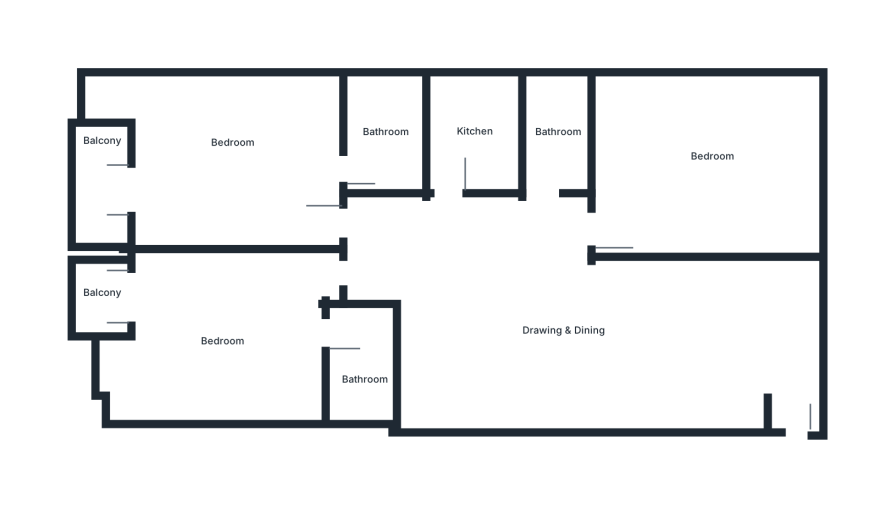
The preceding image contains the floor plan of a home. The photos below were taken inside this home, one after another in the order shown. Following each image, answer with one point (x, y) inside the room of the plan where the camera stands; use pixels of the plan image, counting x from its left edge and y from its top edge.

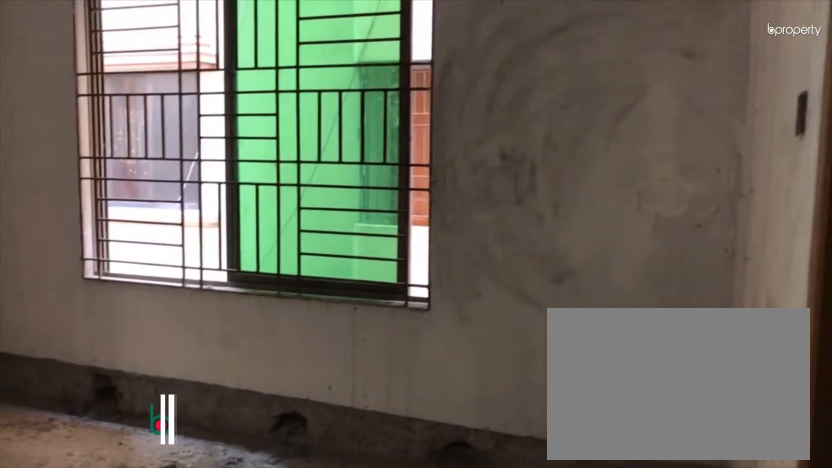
(232, 164)
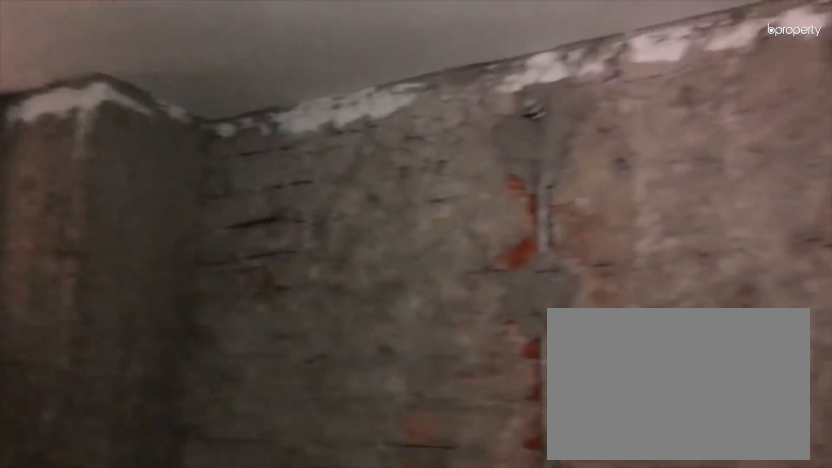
(382, 132)
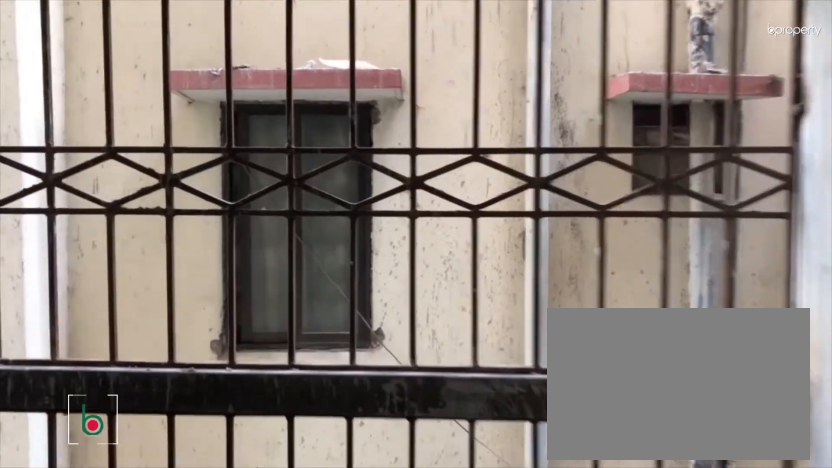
(102, 297)
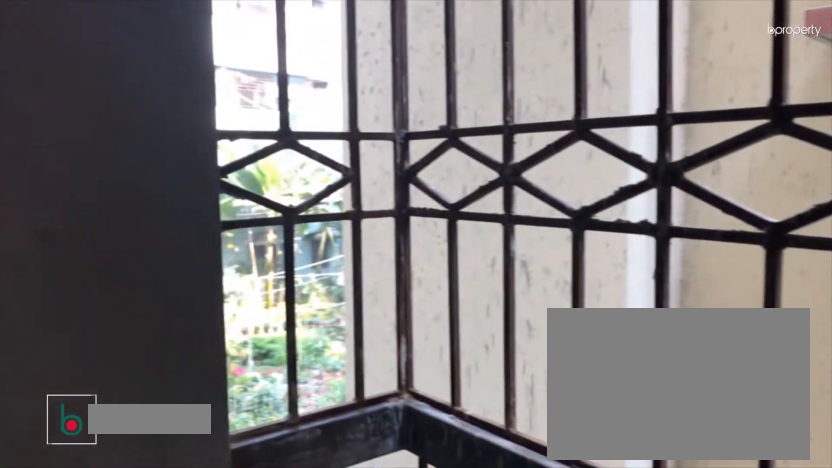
(102, 297)
